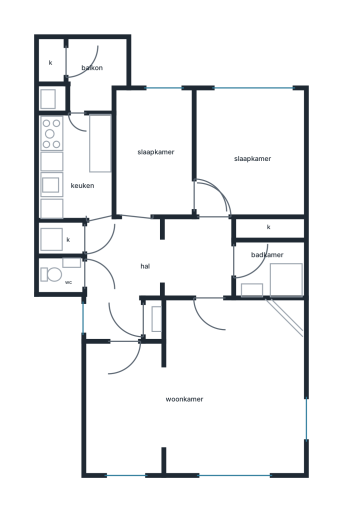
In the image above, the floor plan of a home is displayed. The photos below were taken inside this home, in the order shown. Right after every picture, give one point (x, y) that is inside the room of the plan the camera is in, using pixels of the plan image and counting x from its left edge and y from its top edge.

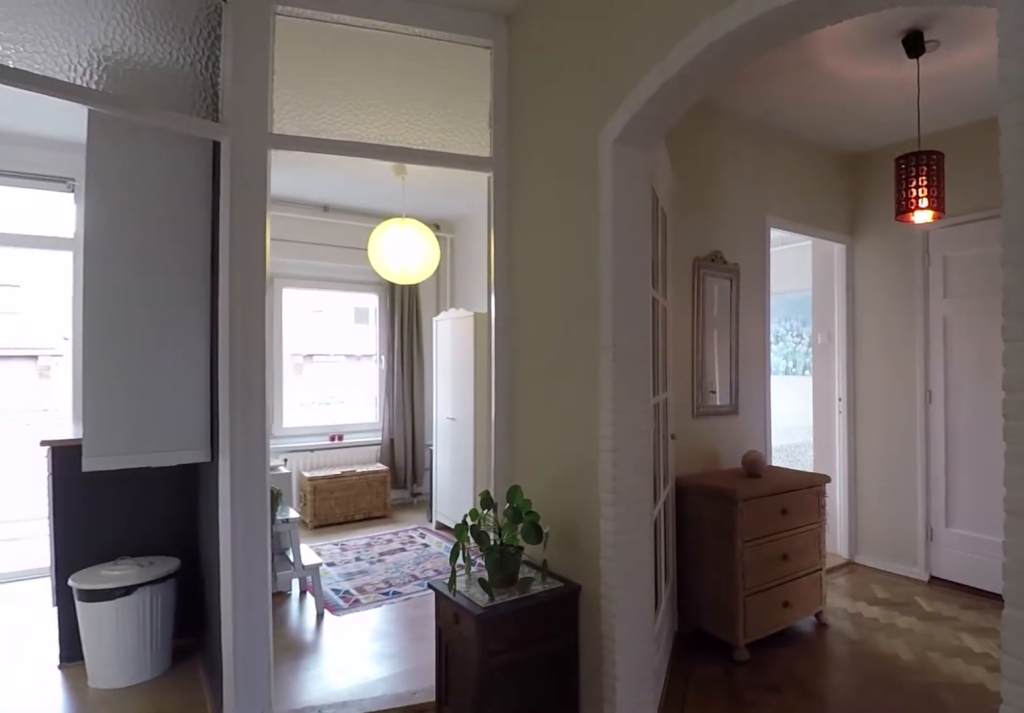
(88, 249)
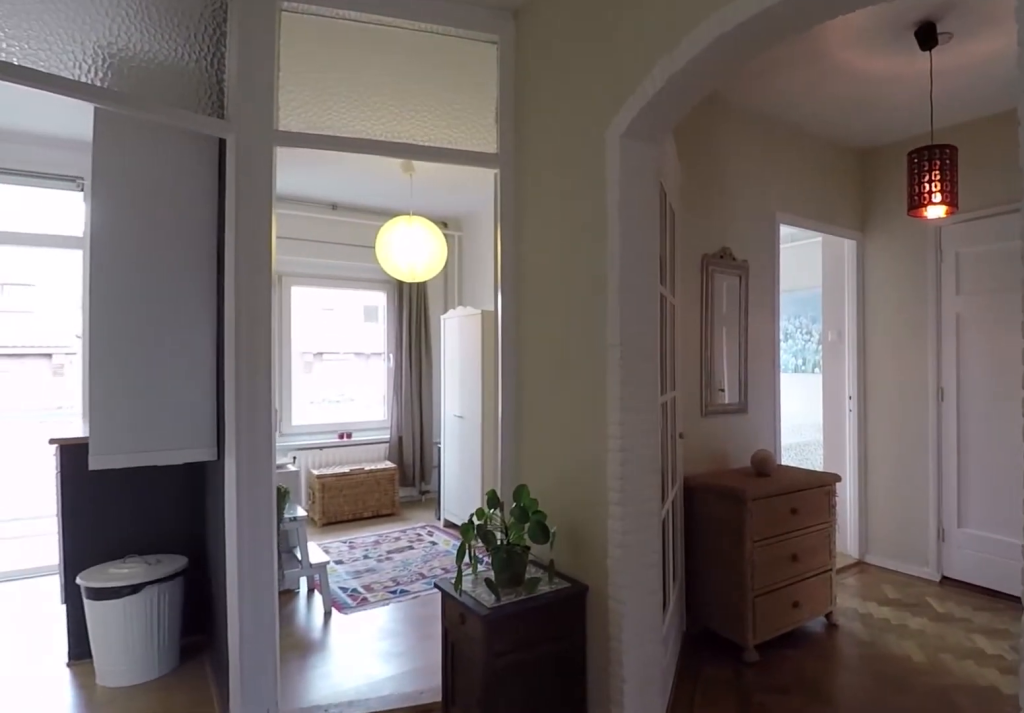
(88, 249)
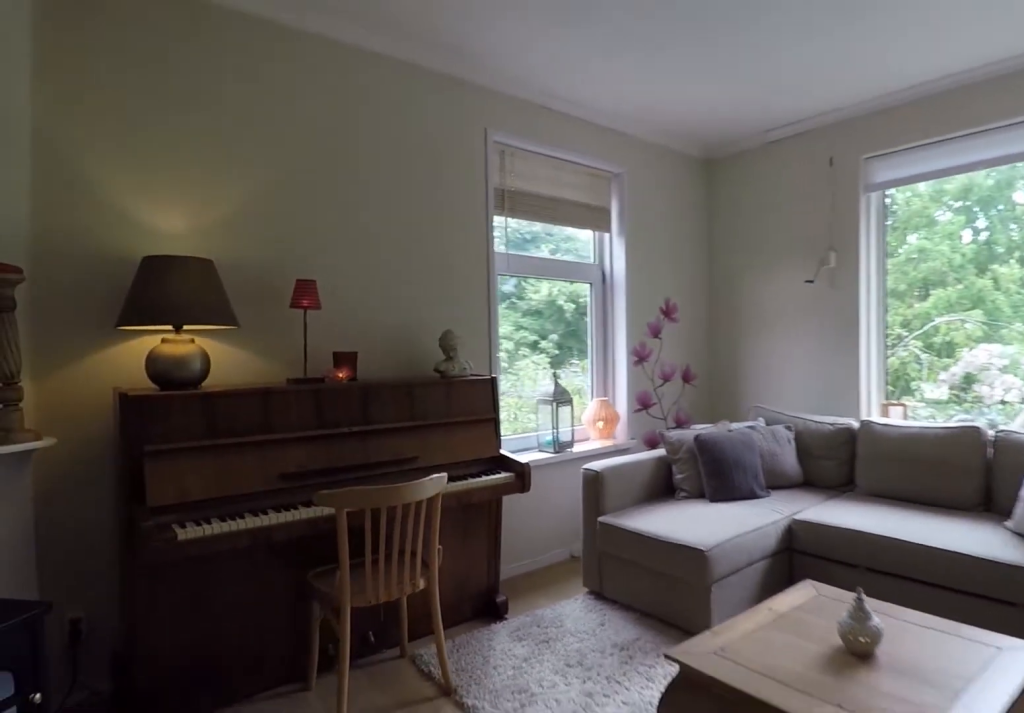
(201, 391)
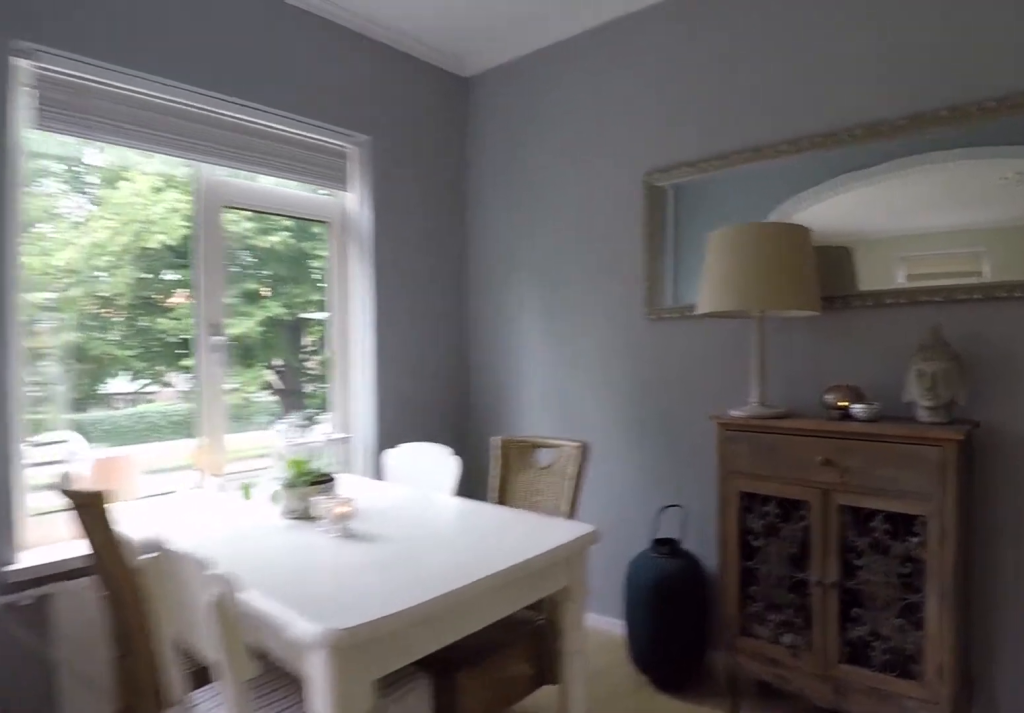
(201, 391)
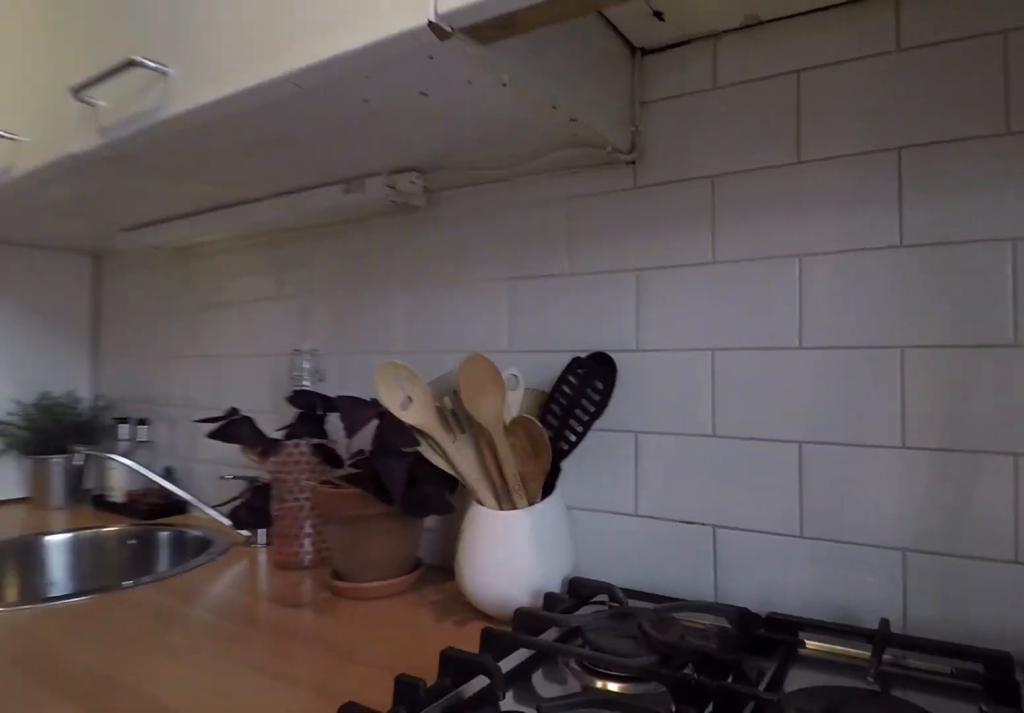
(76, 165)
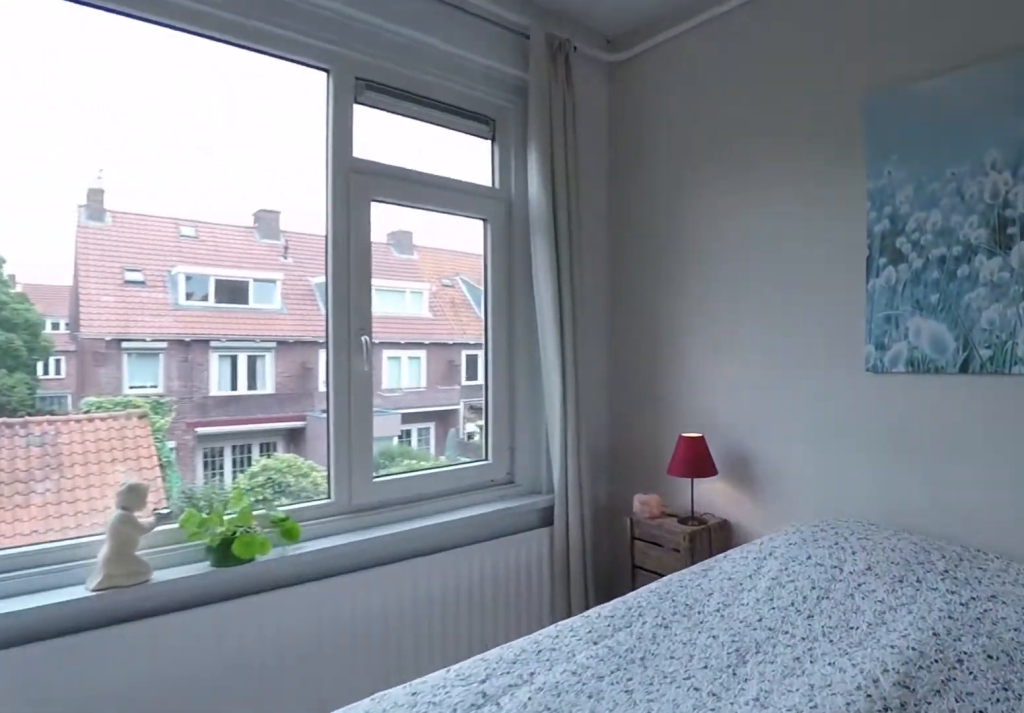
(248, 153)
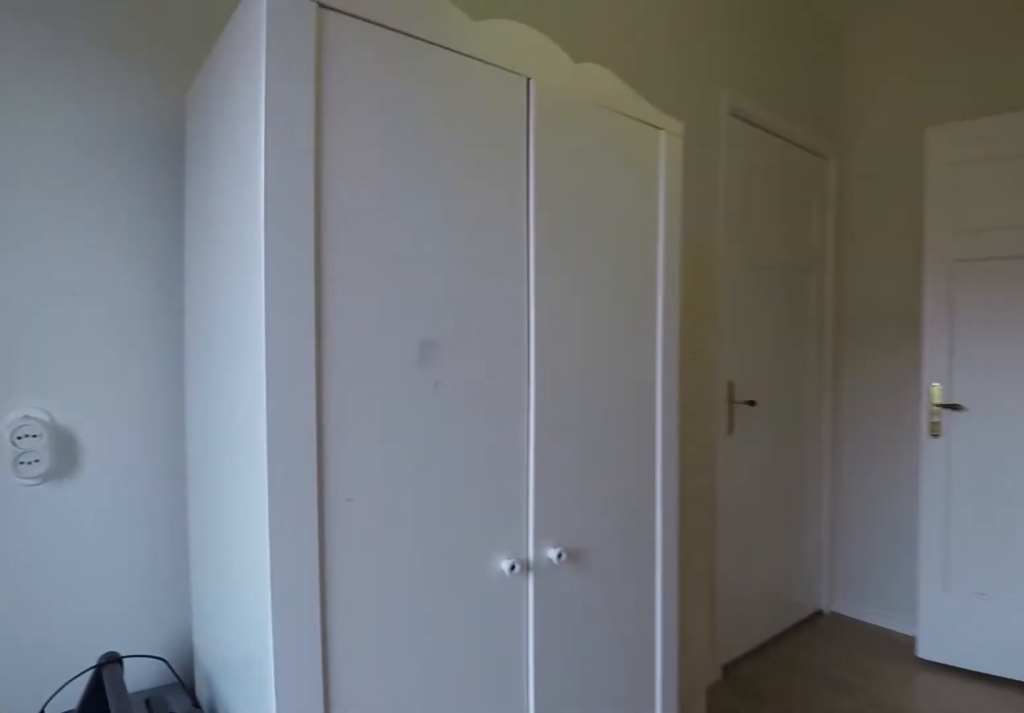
(154, 153)
